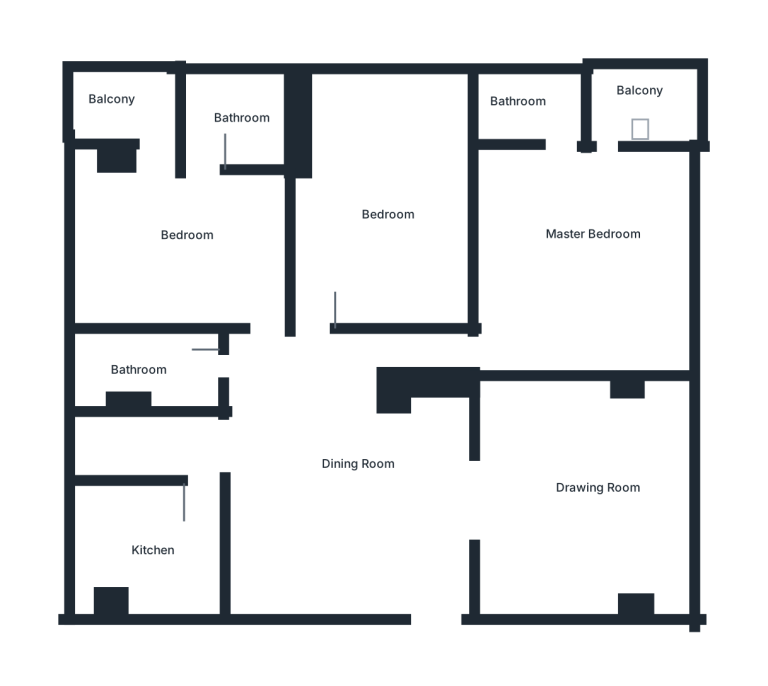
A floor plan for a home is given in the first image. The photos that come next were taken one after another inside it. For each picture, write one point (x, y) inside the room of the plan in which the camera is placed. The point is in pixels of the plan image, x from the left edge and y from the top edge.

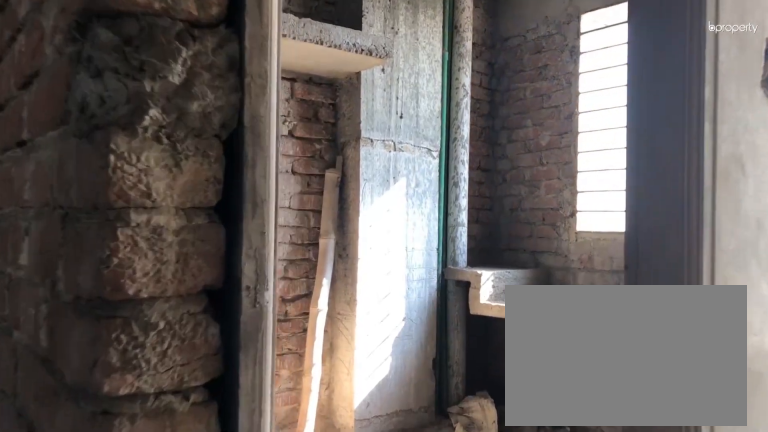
(142, 553)
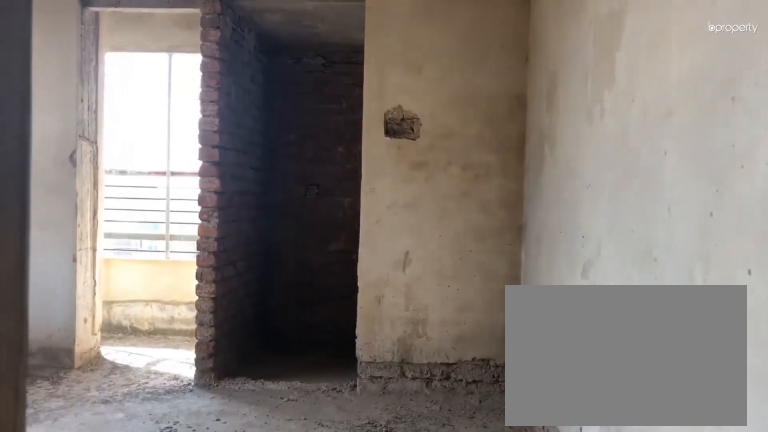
(248, 293)
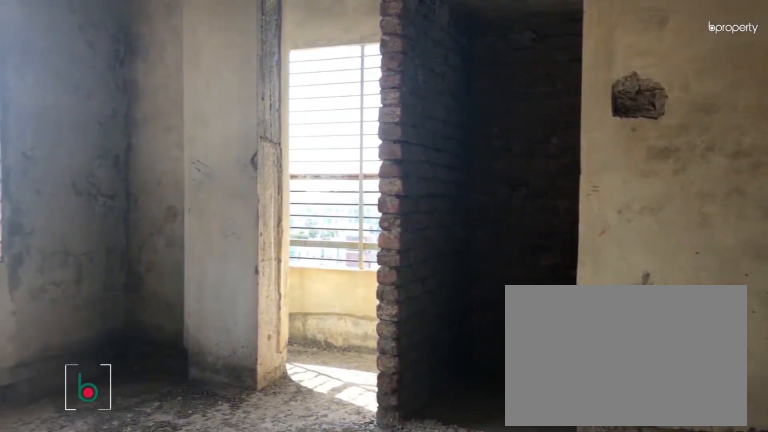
(194, 221)
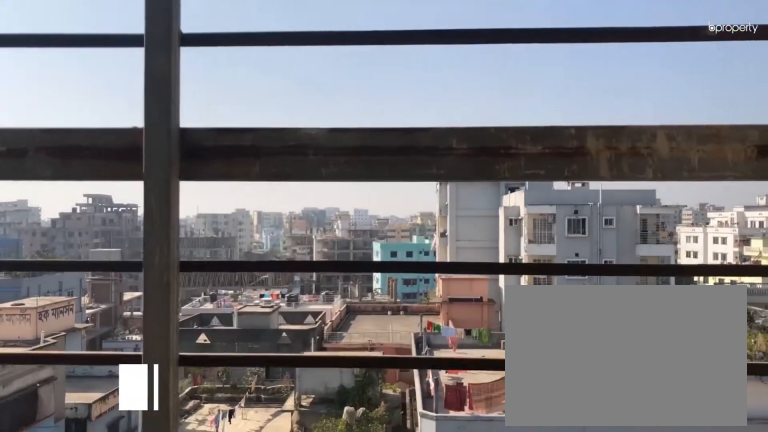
(127, 107)
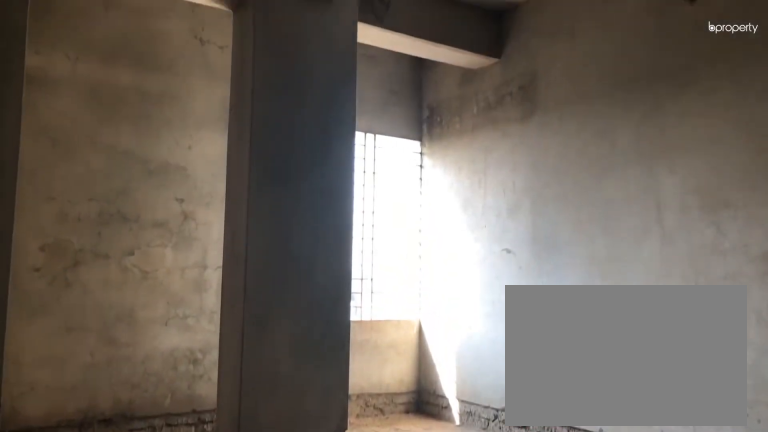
(401, 201)
